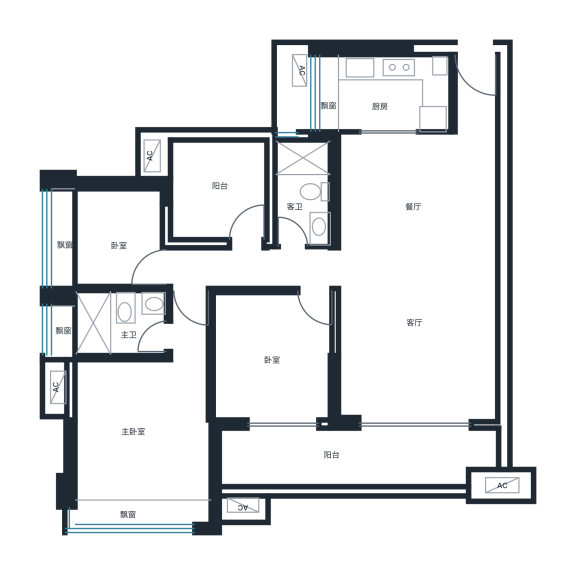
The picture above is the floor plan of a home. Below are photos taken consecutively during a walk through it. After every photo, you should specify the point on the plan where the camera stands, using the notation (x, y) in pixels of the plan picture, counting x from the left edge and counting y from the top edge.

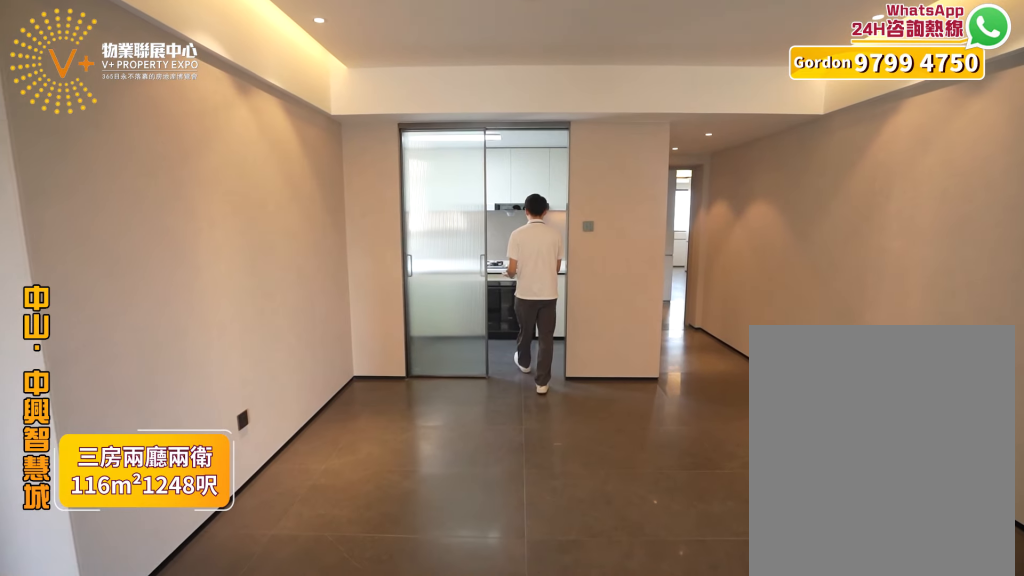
(438, 264)
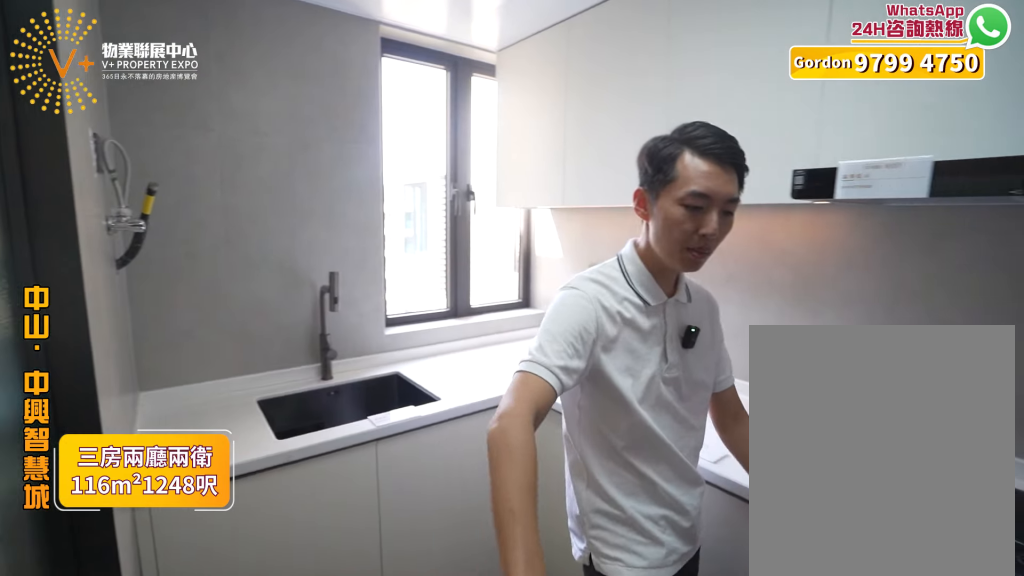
(390, 95)
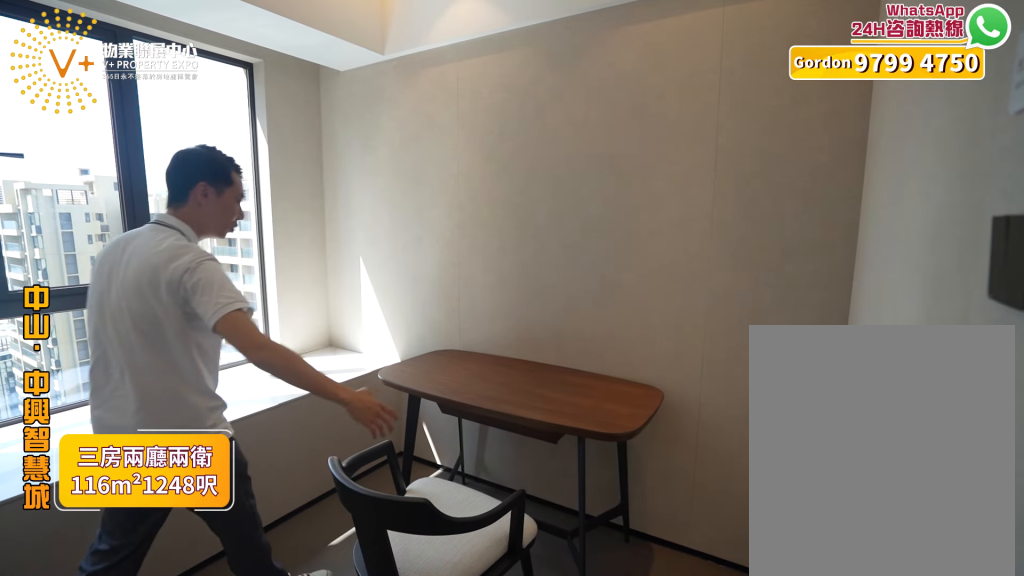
(105, 240)
